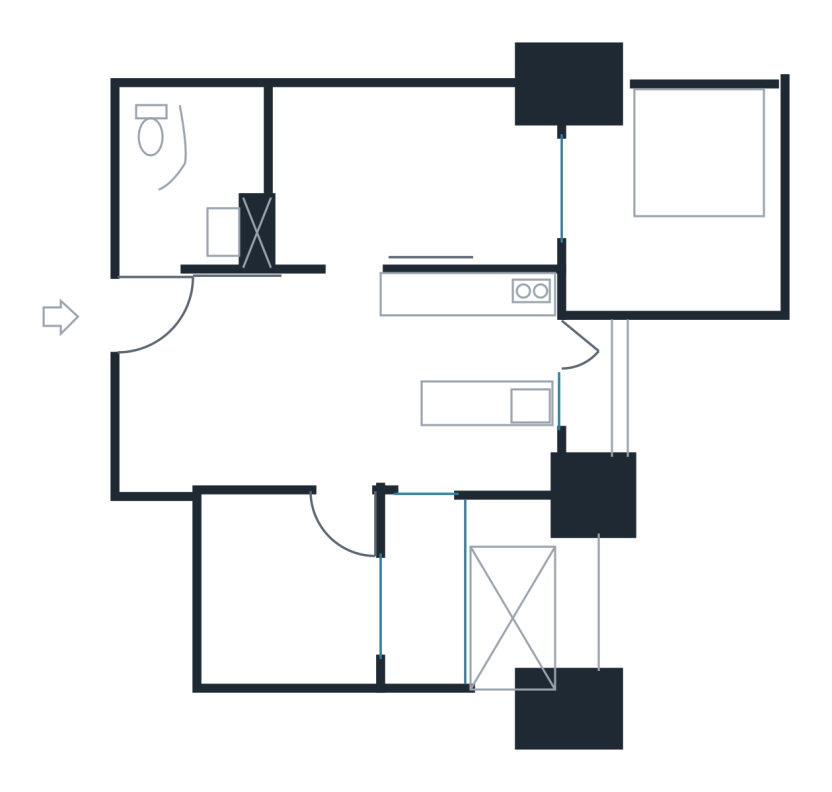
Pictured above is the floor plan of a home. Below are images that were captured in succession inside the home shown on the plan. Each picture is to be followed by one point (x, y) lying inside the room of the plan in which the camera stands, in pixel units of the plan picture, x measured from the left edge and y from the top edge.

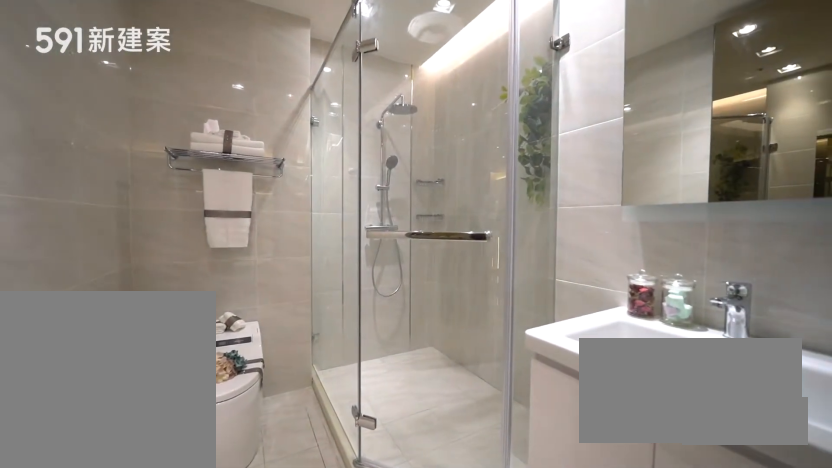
(201, 174)
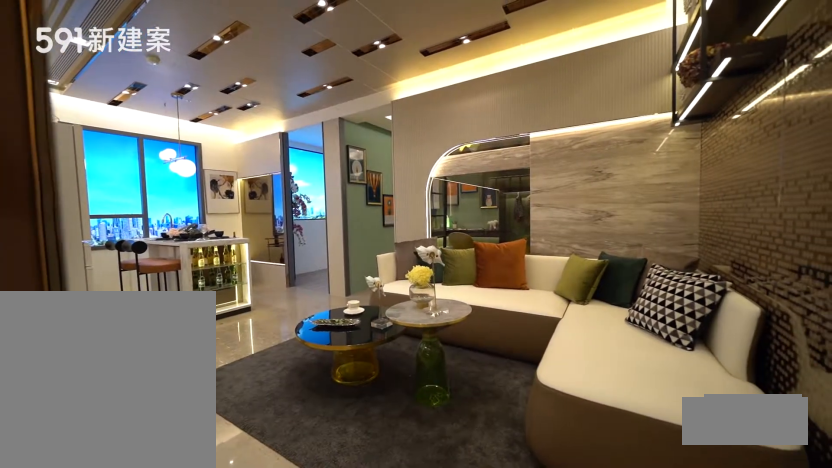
(250, 382)
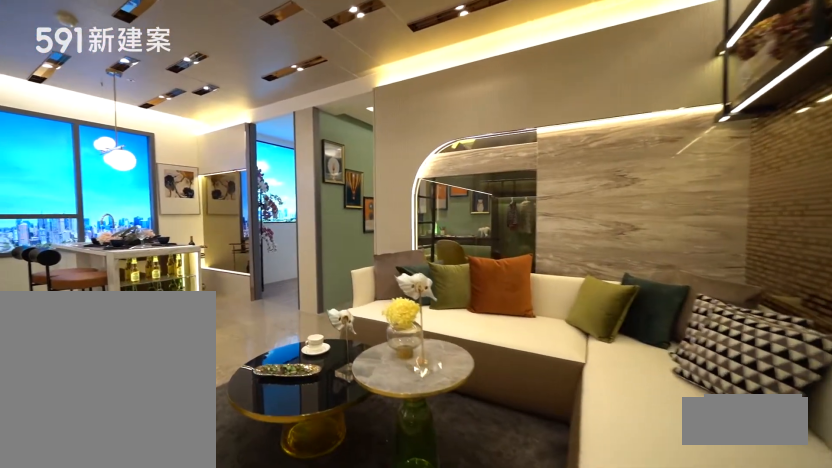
(250, 382)
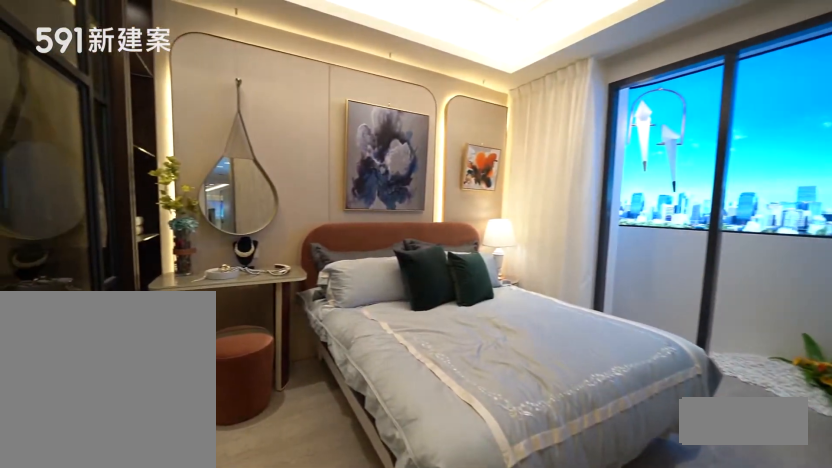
(417, 175)
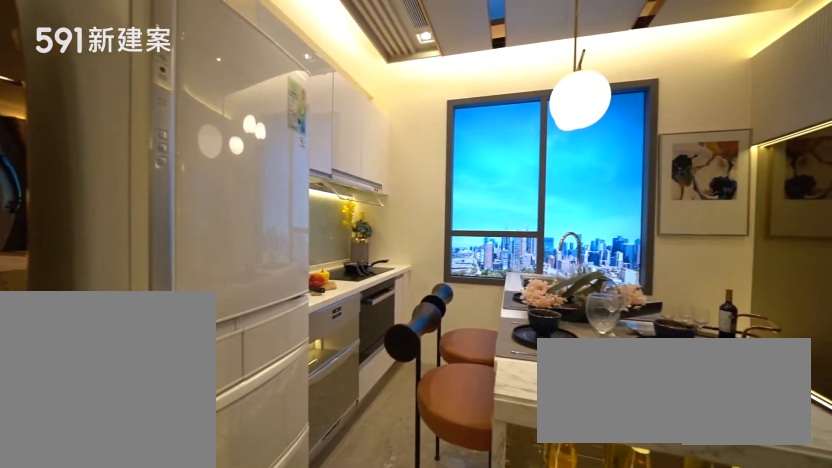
(472, 384)
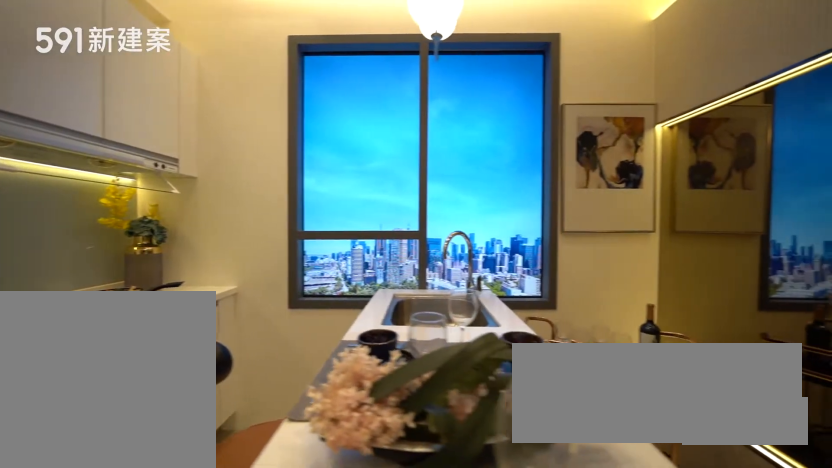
(472, 384)
